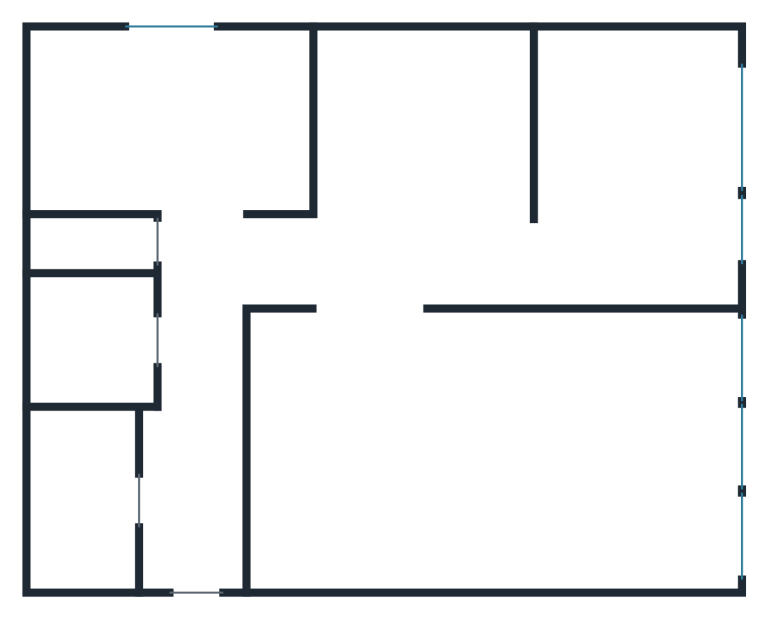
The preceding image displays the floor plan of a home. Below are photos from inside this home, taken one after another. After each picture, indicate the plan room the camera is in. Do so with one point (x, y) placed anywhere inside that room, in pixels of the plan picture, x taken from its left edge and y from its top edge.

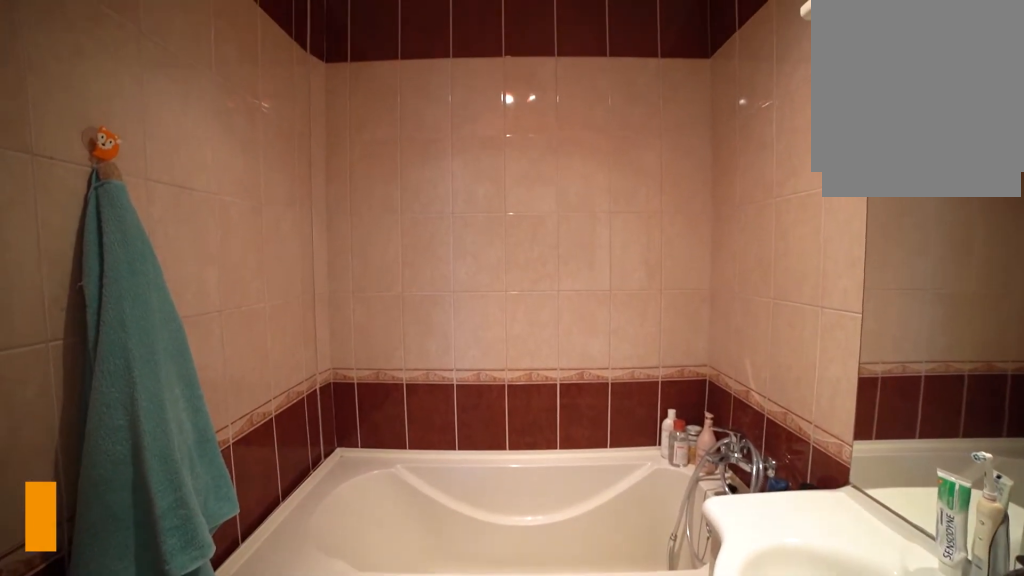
(78, 343)
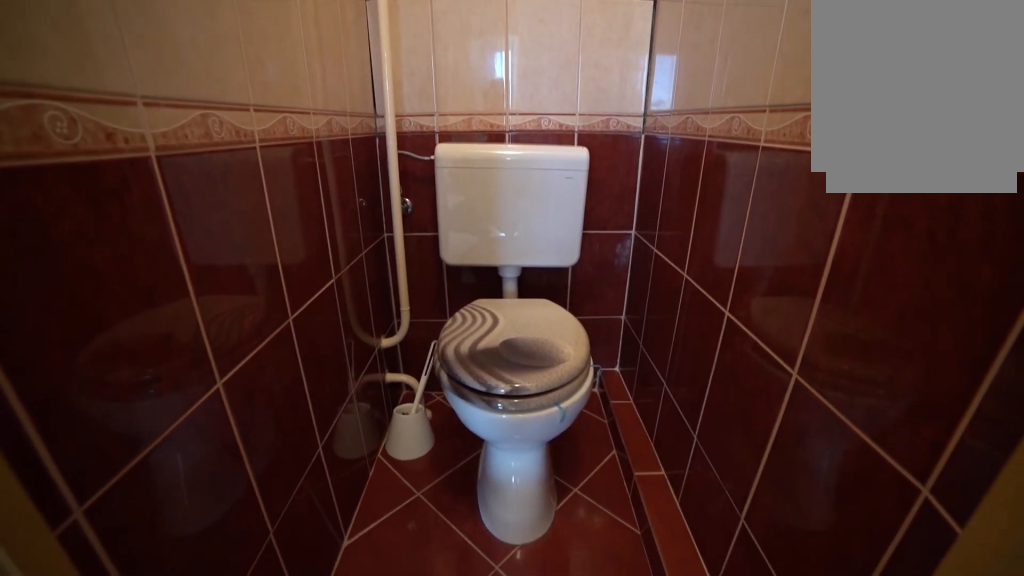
(94, 241)
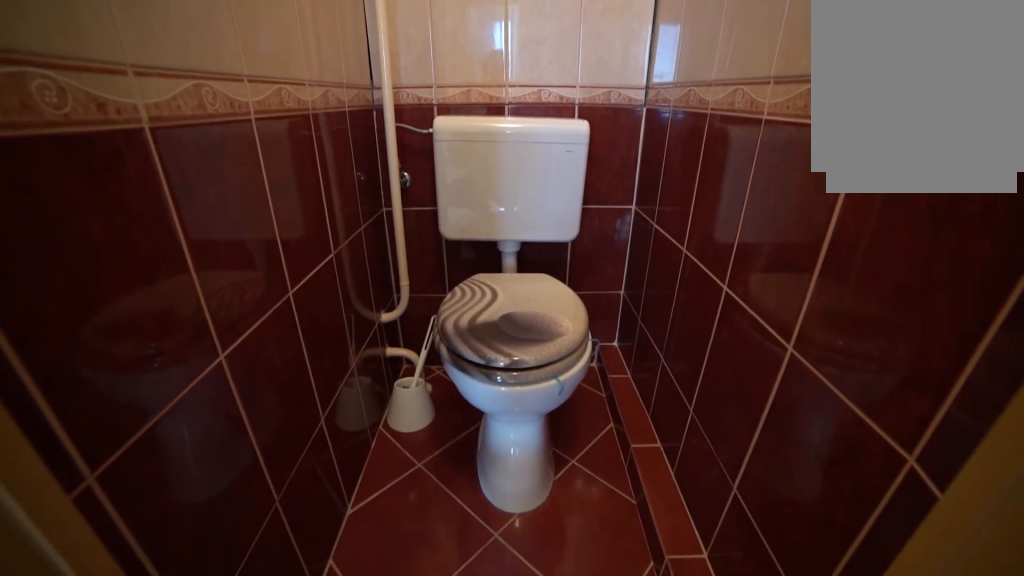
(94, 241)
